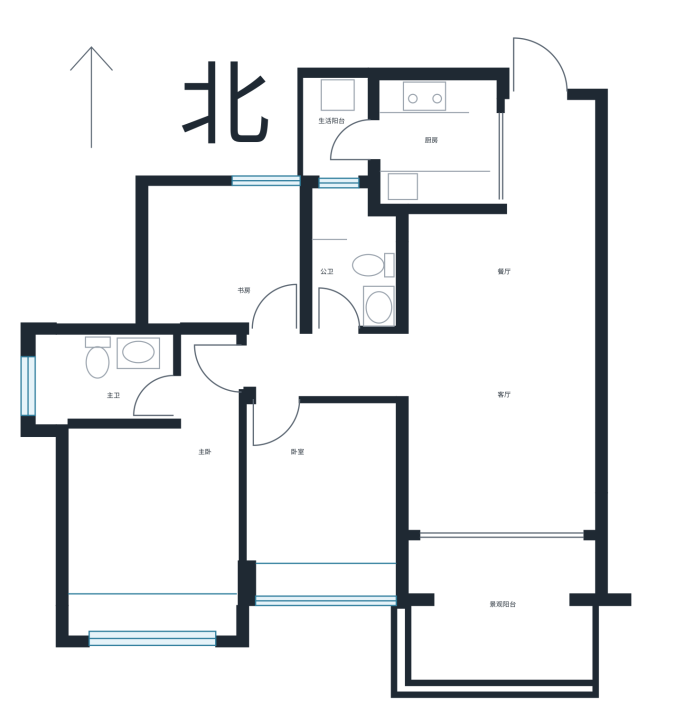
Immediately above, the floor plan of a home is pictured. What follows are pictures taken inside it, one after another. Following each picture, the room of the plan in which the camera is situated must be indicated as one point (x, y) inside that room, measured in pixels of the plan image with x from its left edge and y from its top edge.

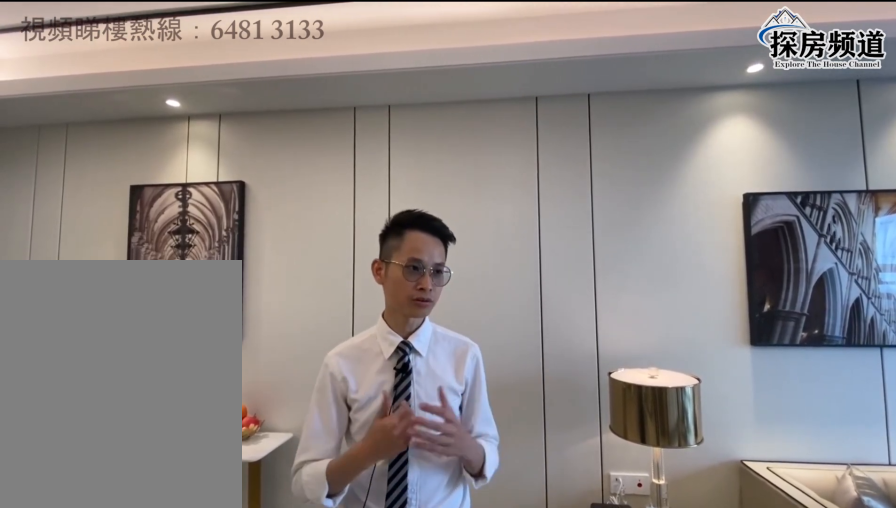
(519, 338)
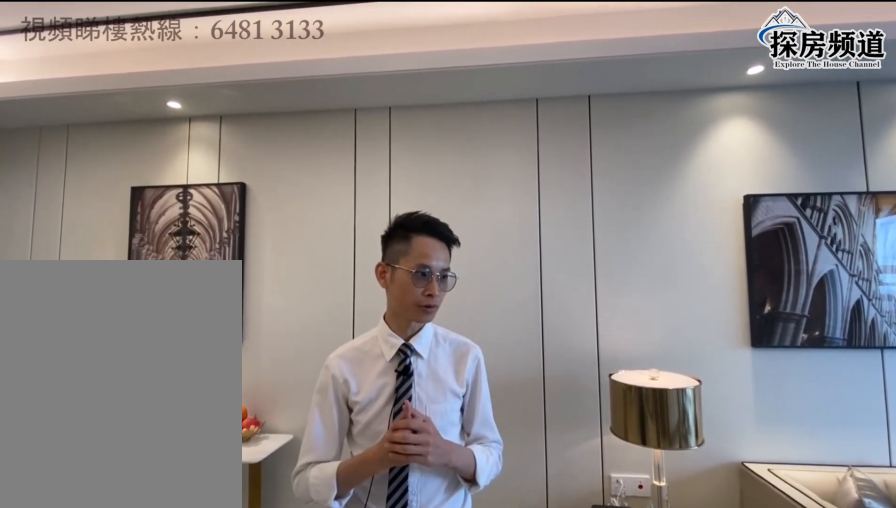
(521, 323)
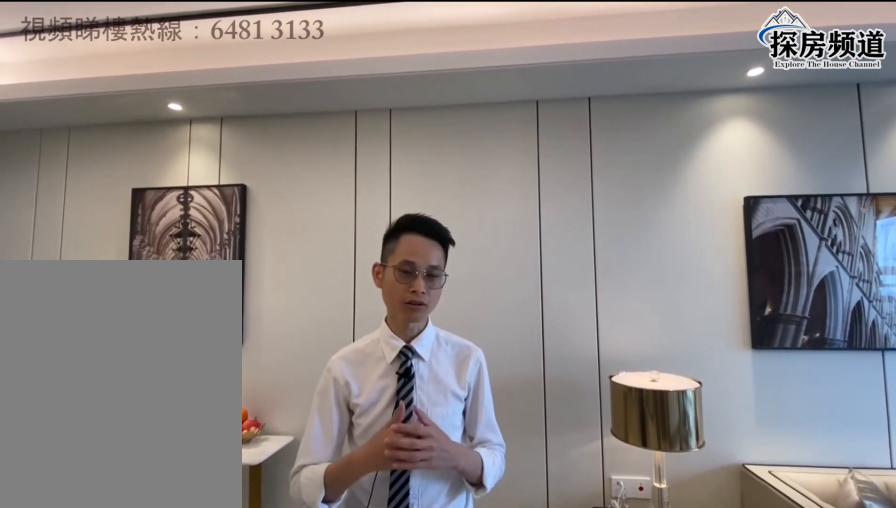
(519, 338)
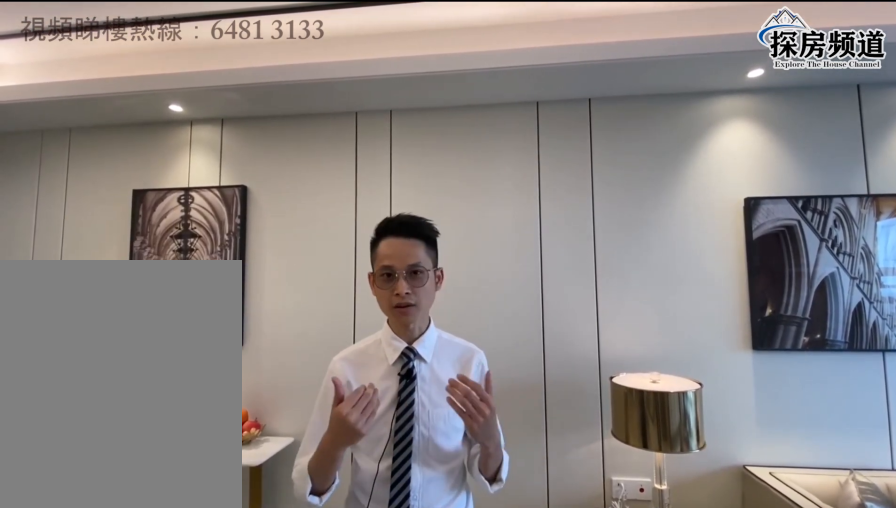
(521, 323)
